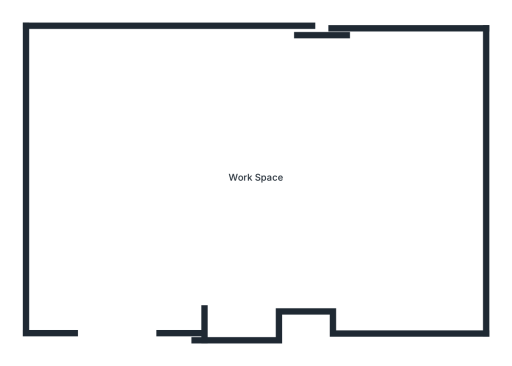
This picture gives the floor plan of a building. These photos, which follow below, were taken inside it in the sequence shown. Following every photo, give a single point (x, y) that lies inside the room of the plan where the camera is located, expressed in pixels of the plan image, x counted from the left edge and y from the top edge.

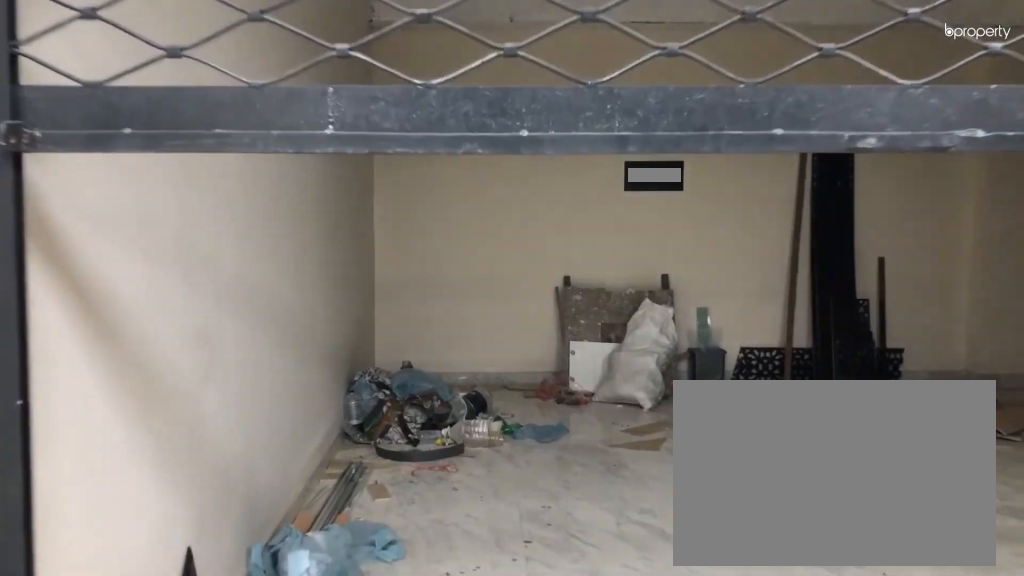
(124, 296)
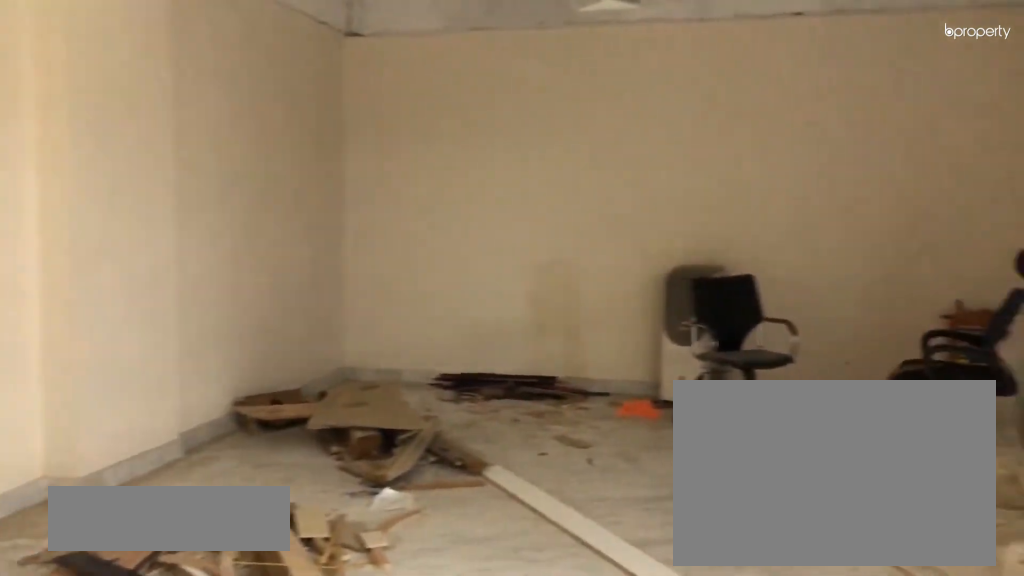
(258, 156)
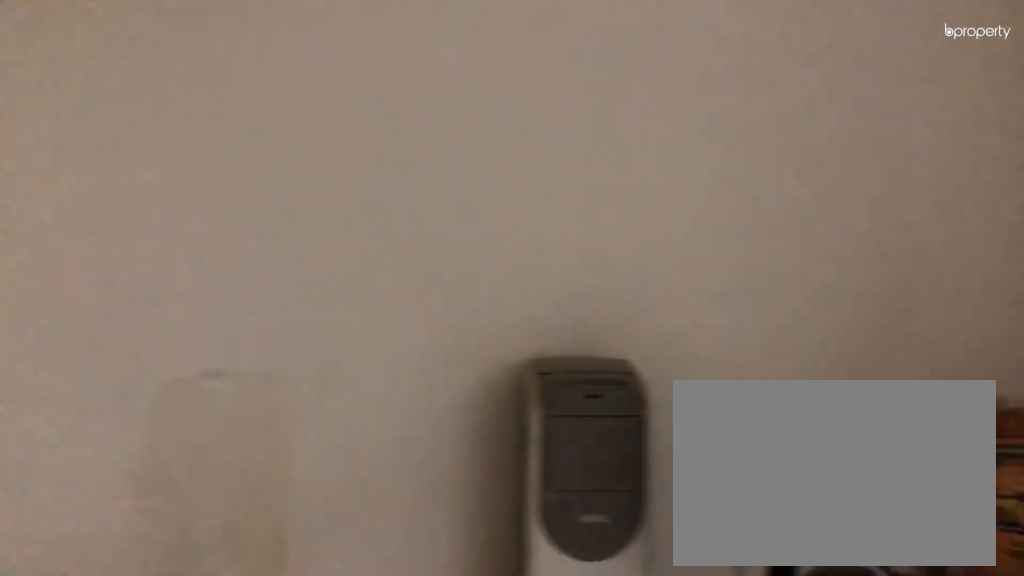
(258, 157)
